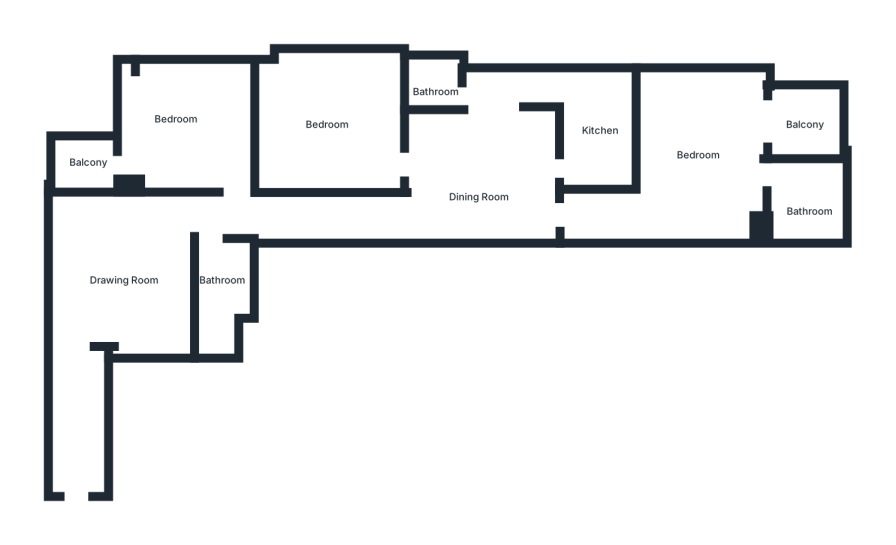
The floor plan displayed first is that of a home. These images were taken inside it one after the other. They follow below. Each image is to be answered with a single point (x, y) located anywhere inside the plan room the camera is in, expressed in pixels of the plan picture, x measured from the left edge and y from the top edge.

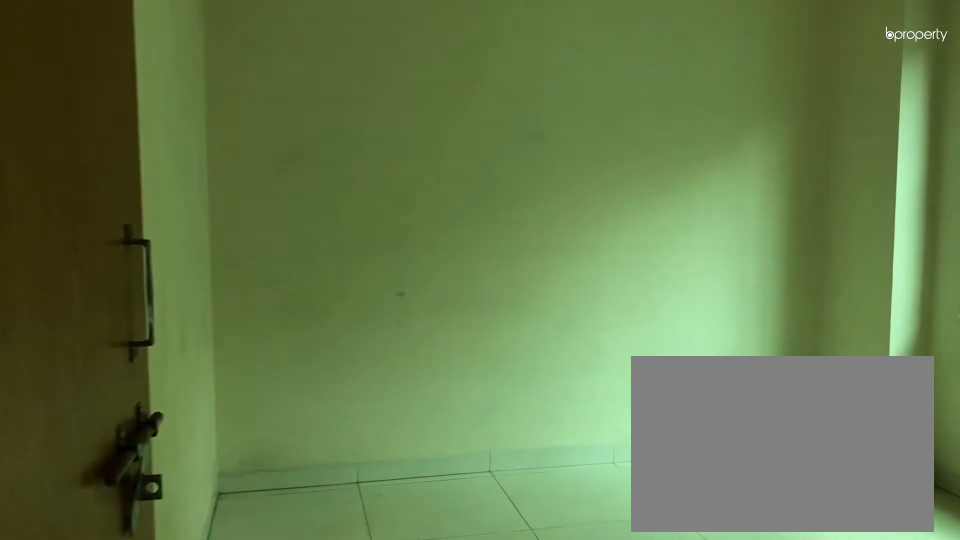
(332, 125)
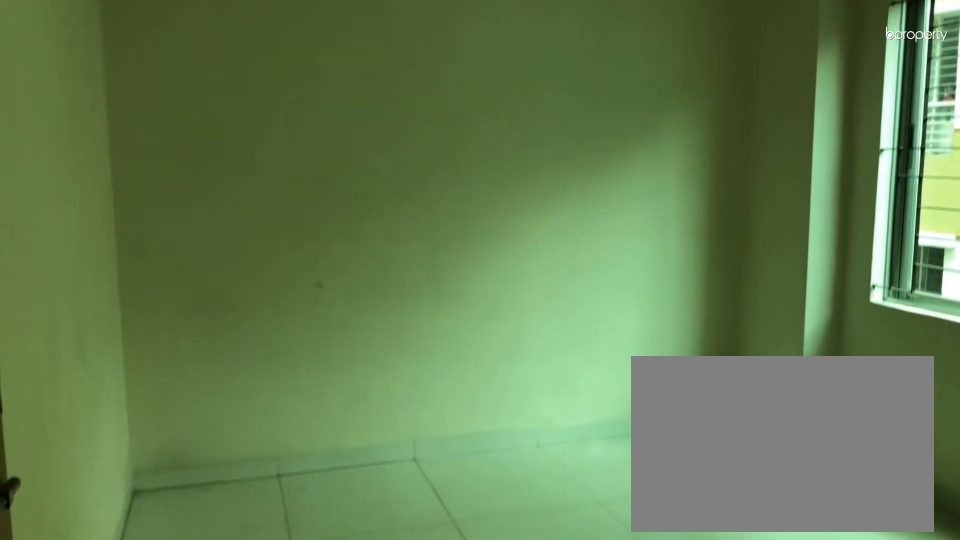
(332, 125)
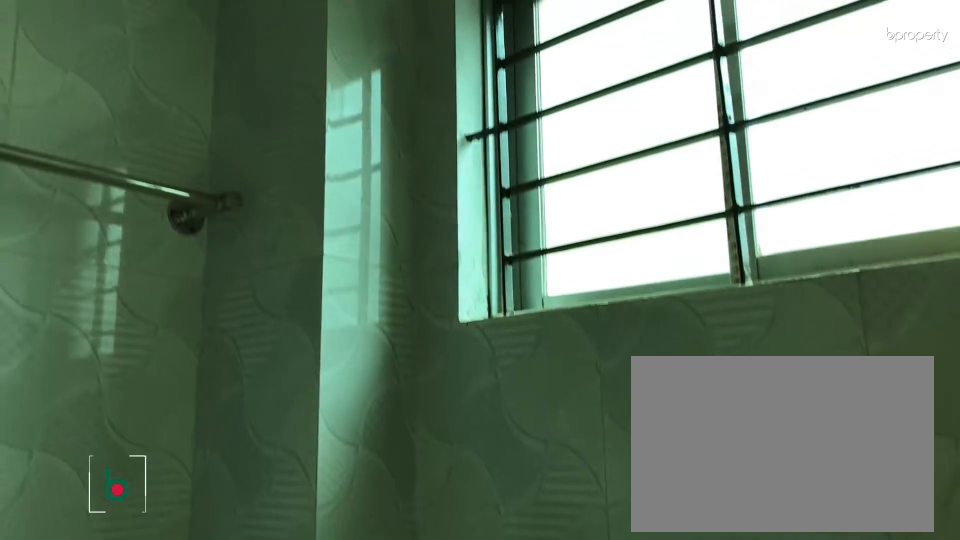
(437, 86)
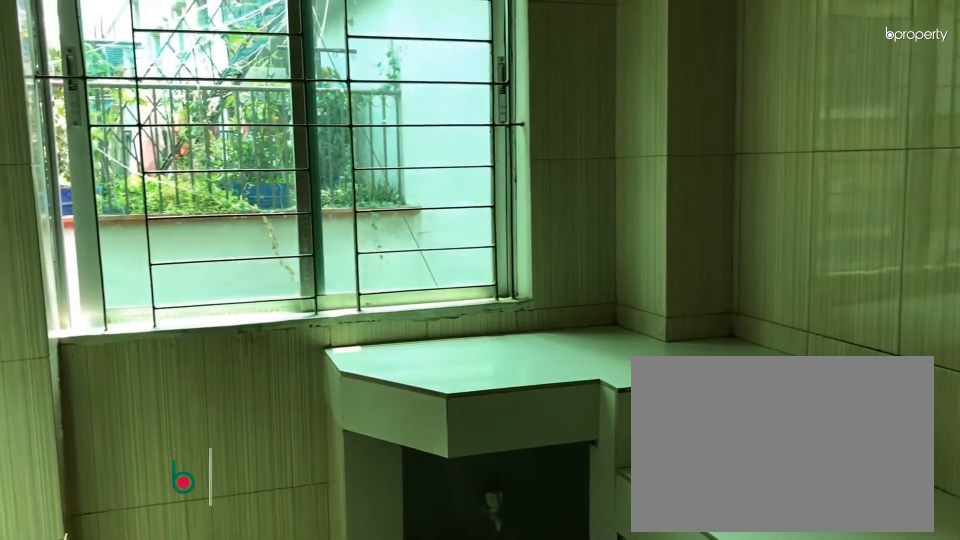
(599, 129)
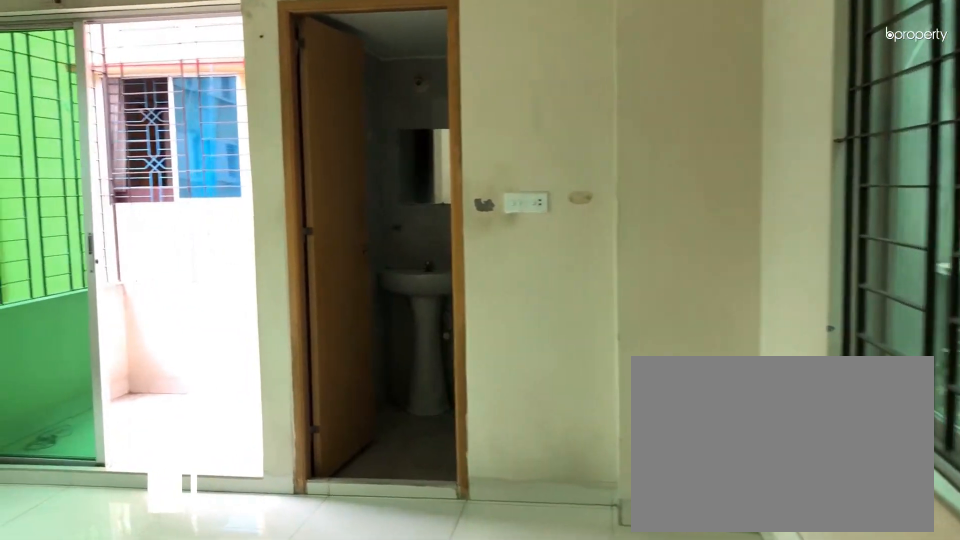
(713, 154)
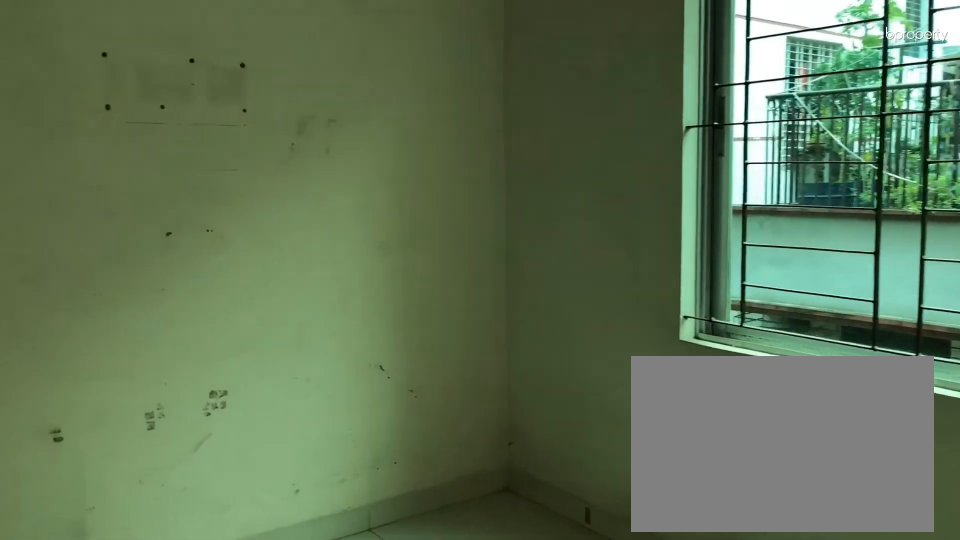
(713, 154)
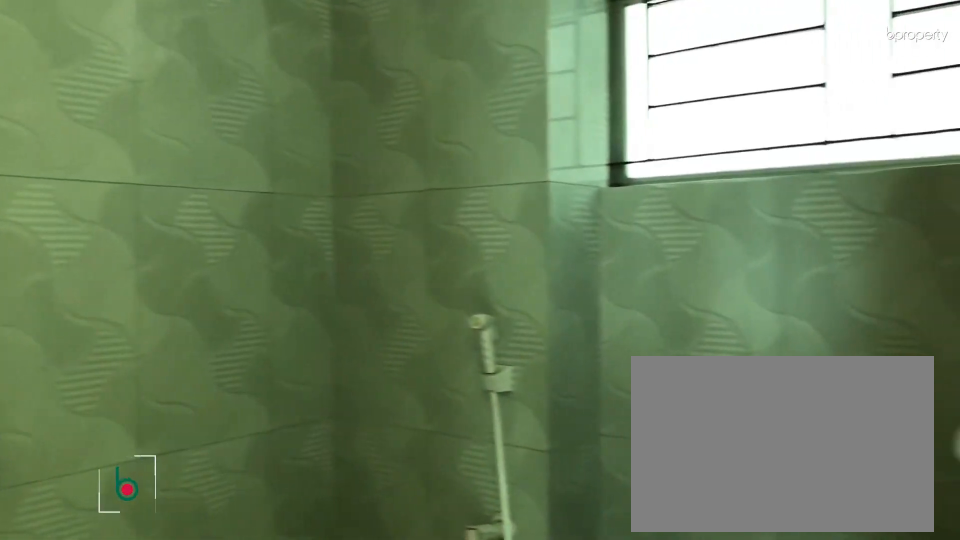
(807, 202)
